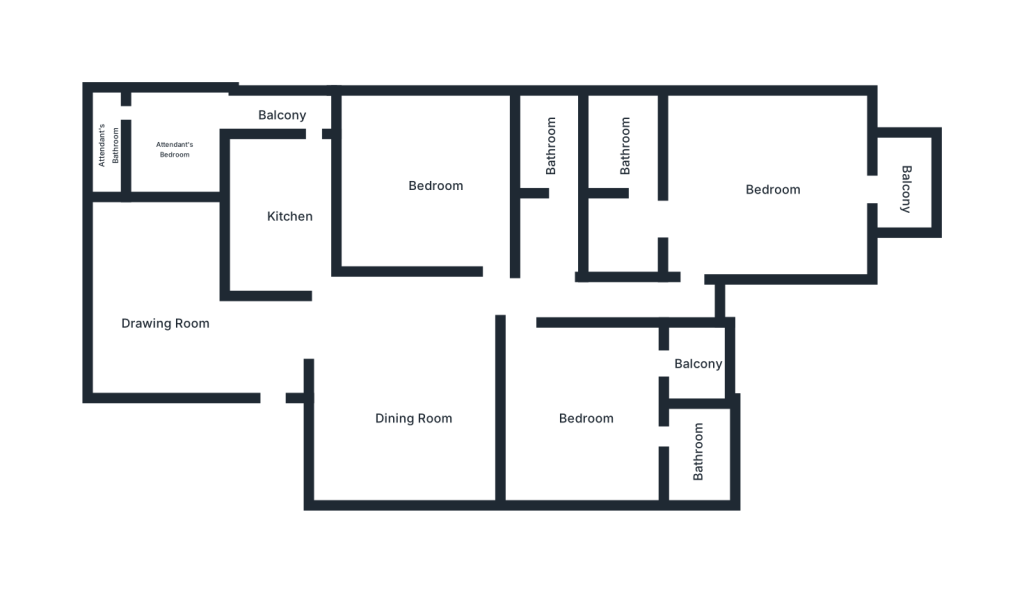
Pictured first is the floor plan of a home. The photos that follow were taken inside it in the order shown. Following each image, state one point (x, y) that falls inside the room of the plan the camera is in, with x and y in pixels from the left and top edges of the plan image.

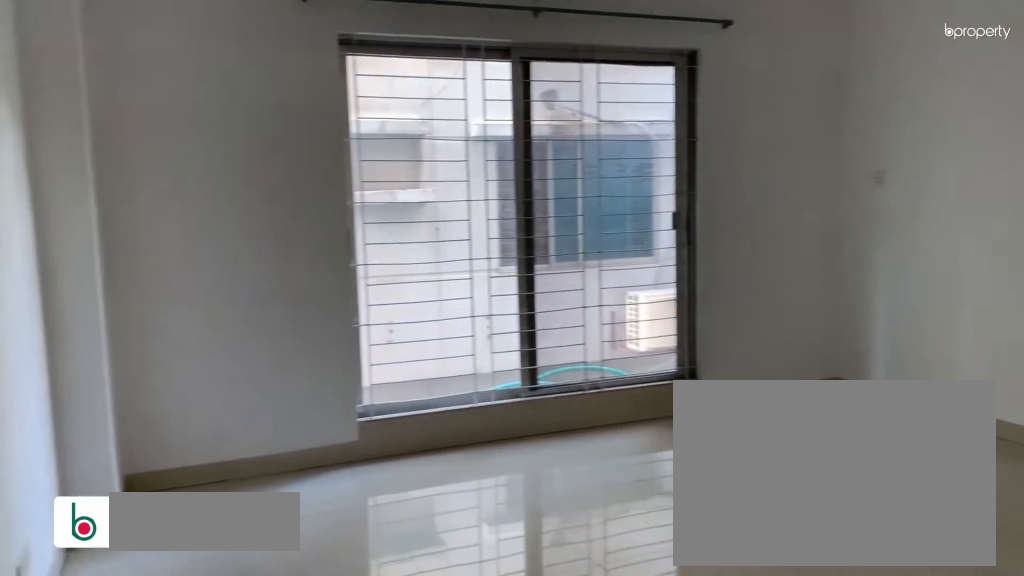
(168, 323)
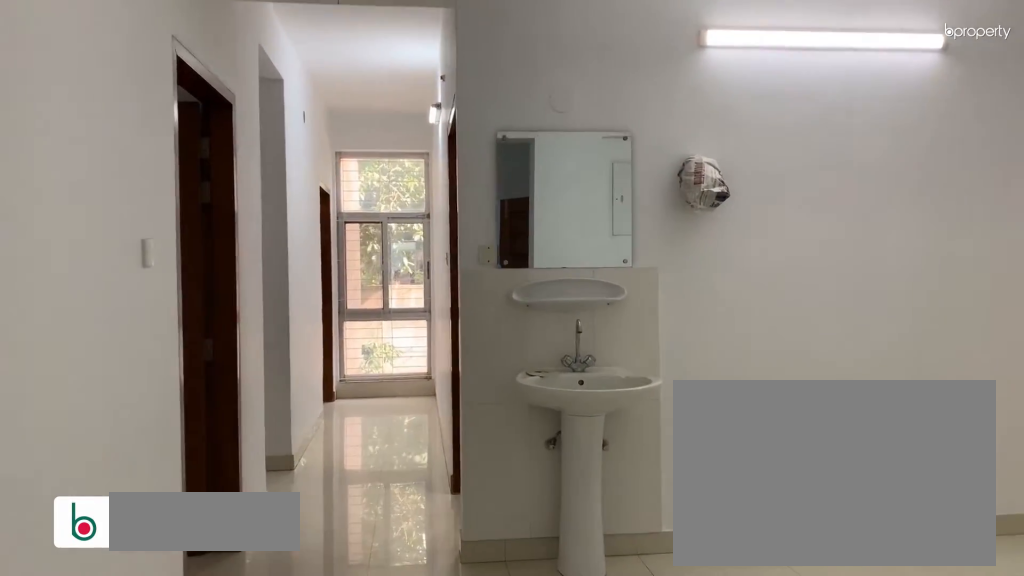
(414, 422)
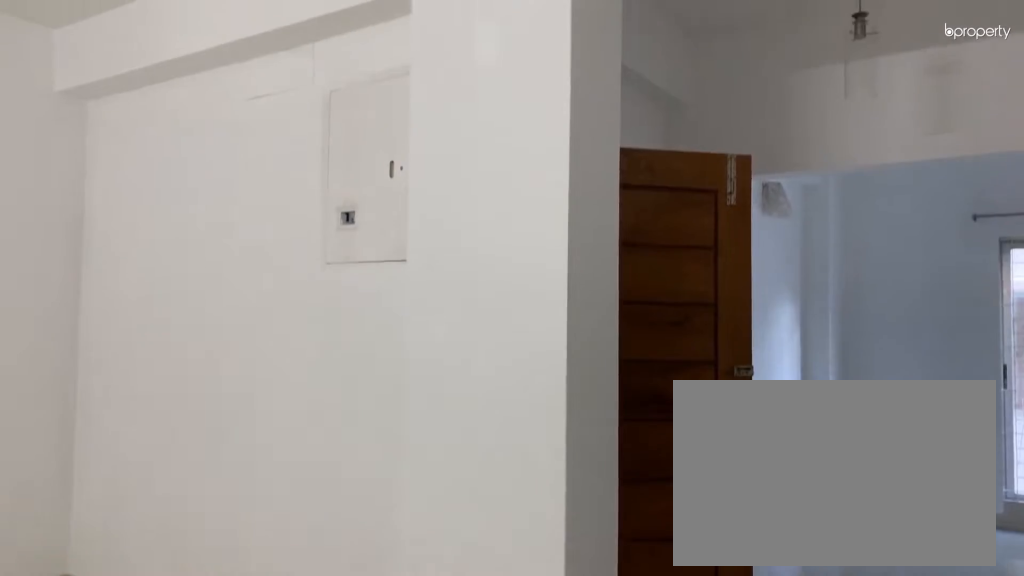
(414, 422)
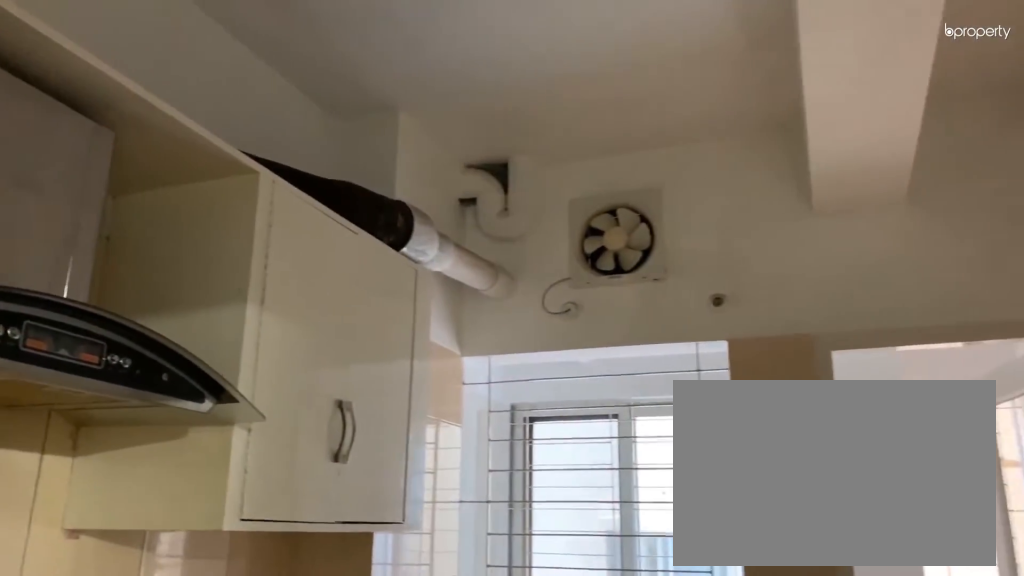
(291, 216)
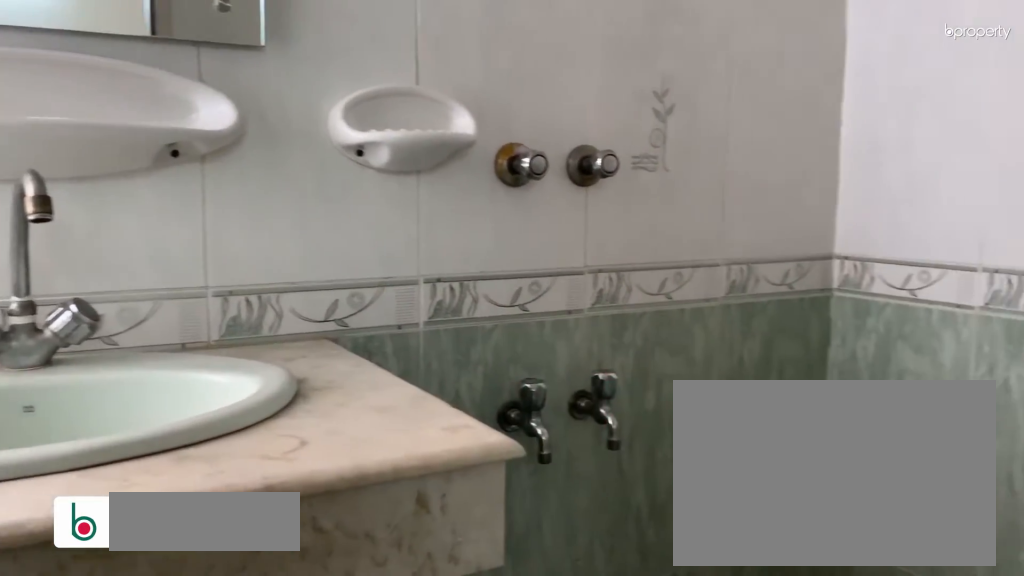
(694, 449)
